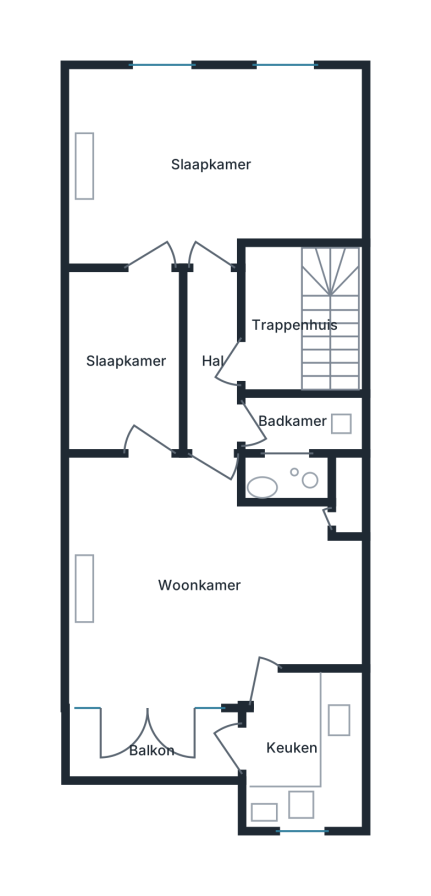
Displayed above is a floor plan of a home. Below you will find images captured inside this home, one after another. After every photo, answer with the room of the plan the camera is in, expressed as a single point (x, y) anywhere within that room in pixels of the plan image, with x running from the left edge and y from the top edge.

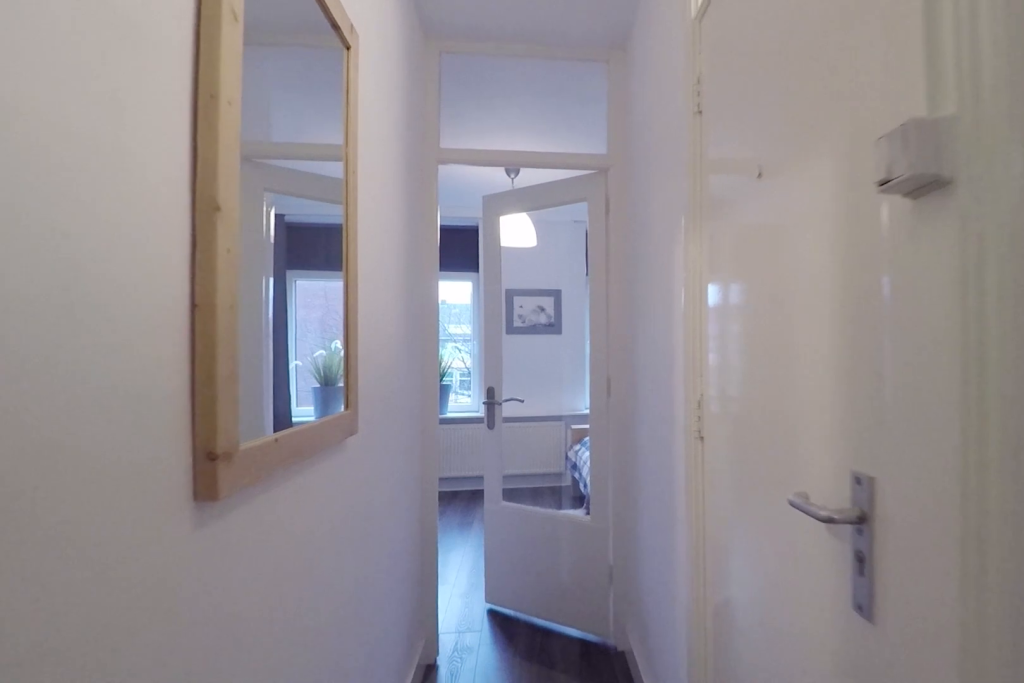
(212, 361)
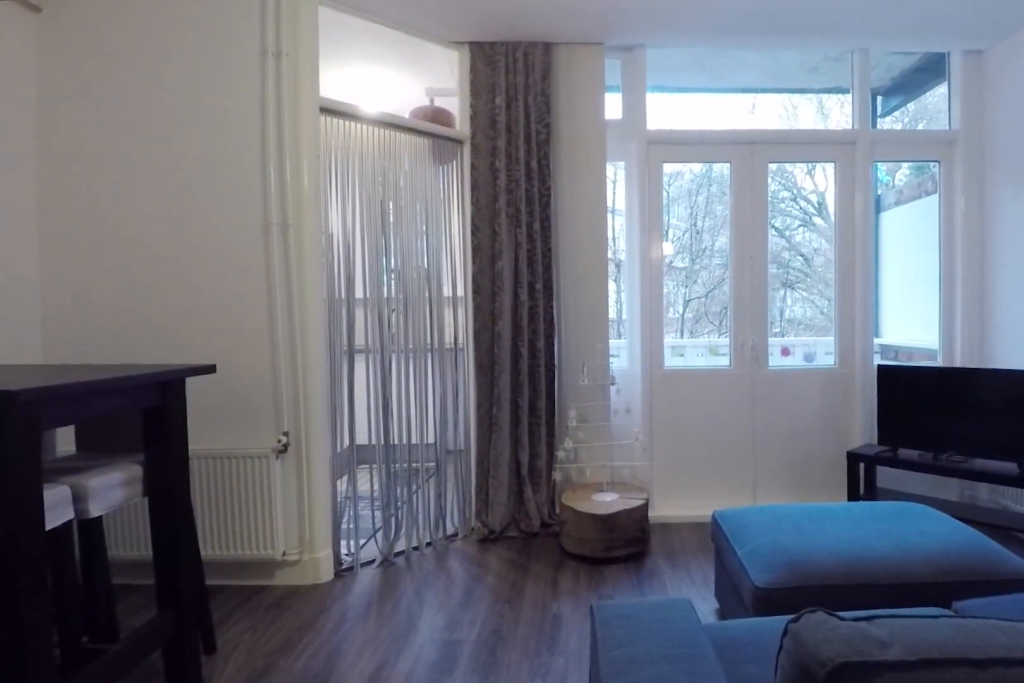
(202, 583)
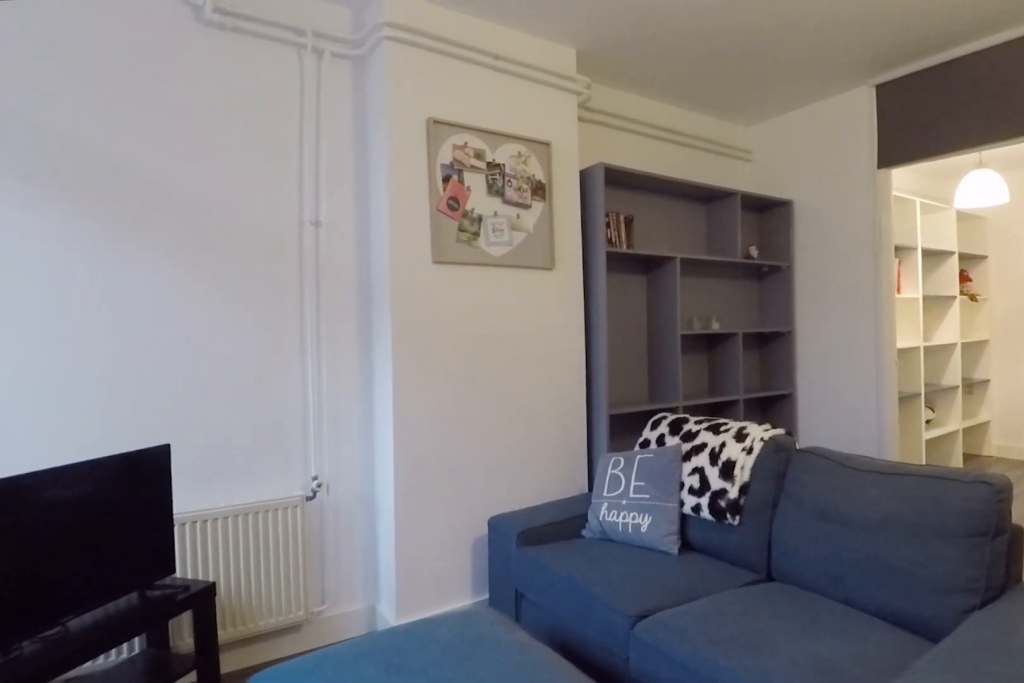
(202, 583)
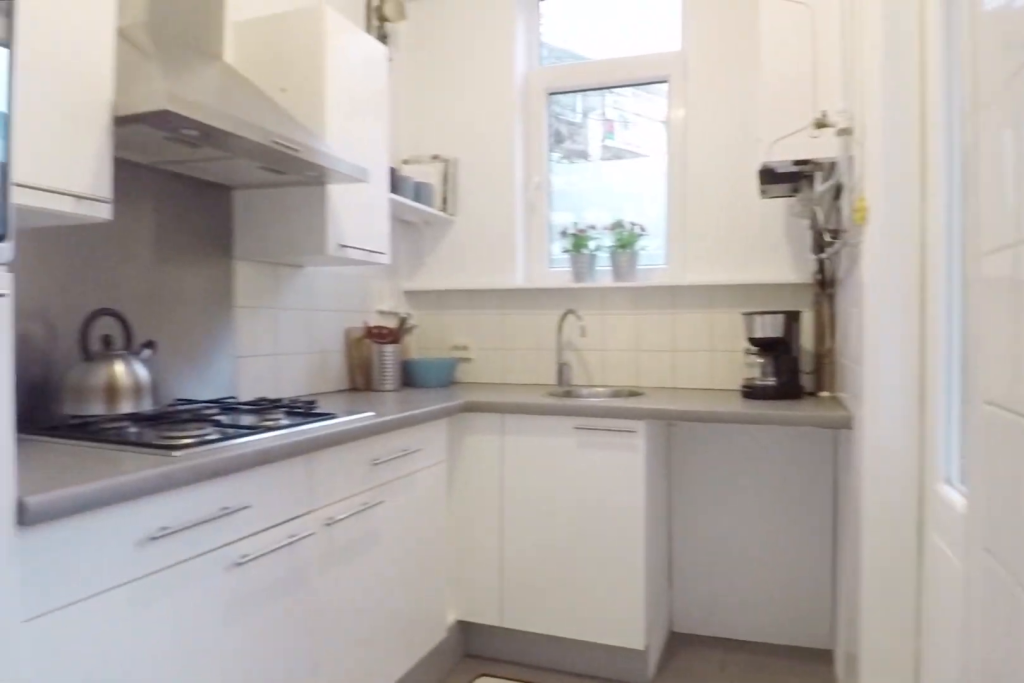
(304, 750)
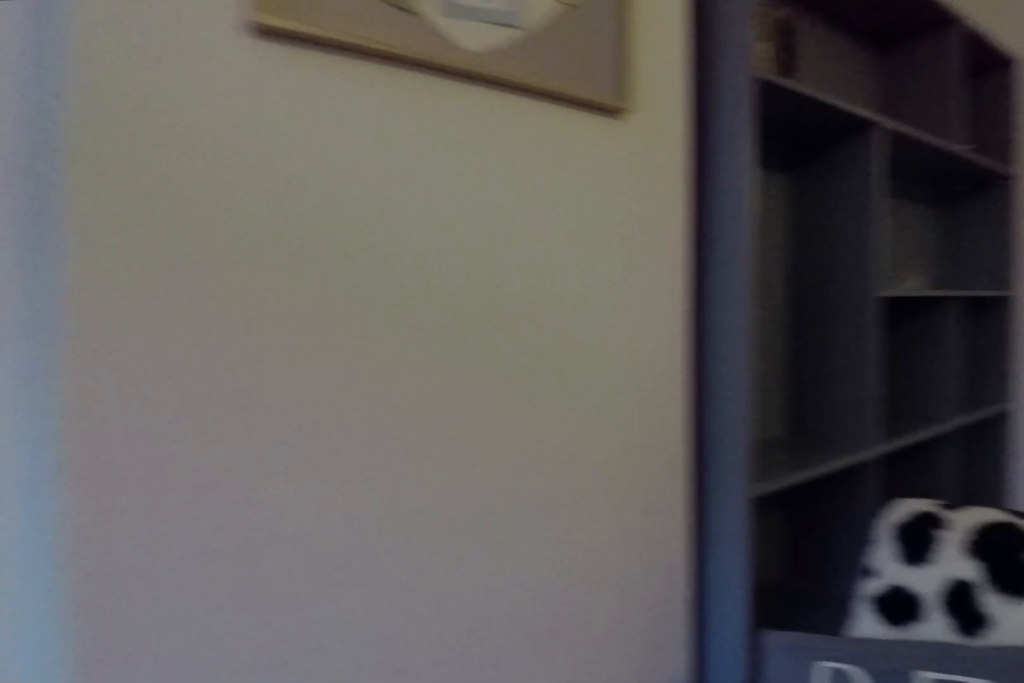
(202, 583)
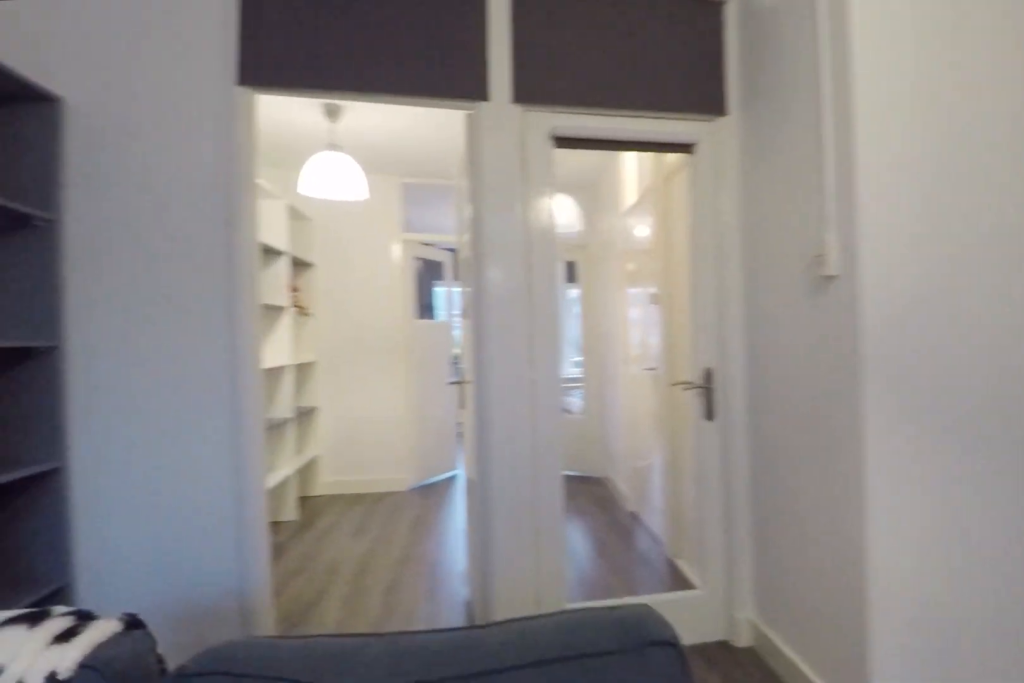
(202, 583)
